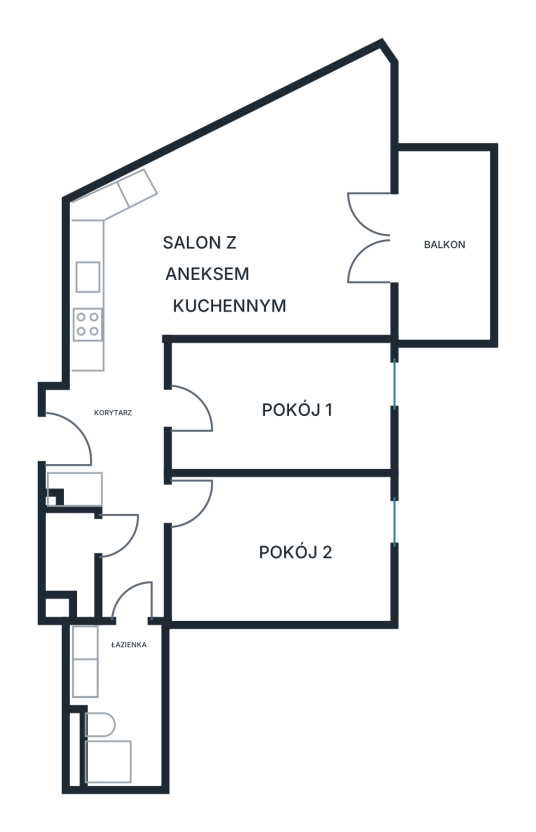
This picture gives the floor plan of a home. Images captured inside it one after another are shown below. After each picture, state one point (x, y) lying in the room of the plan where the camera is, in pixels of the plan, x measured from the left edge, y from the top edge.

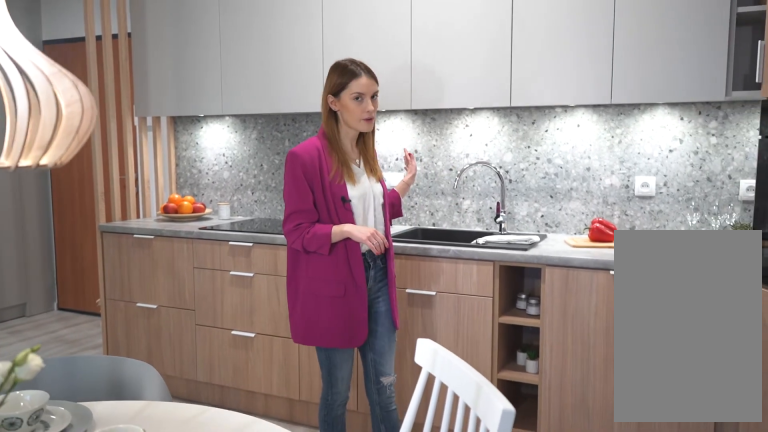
(241, 216)
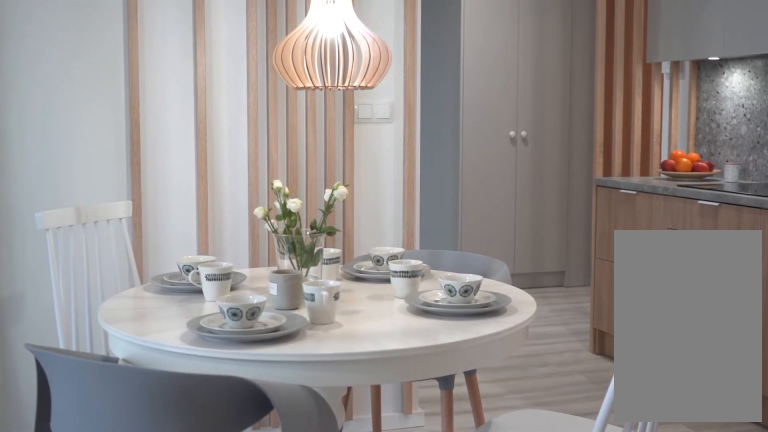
(241, 216)
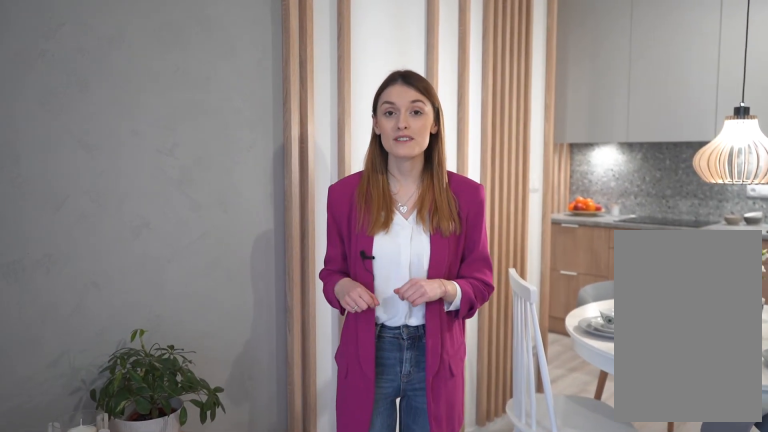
(241, 216)
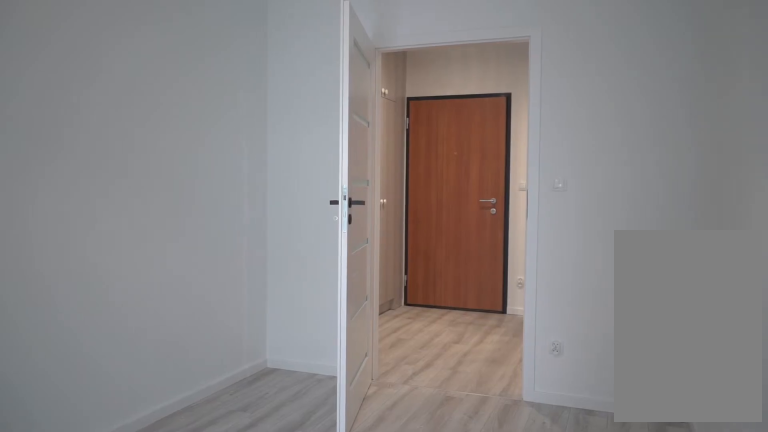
(284, 405)
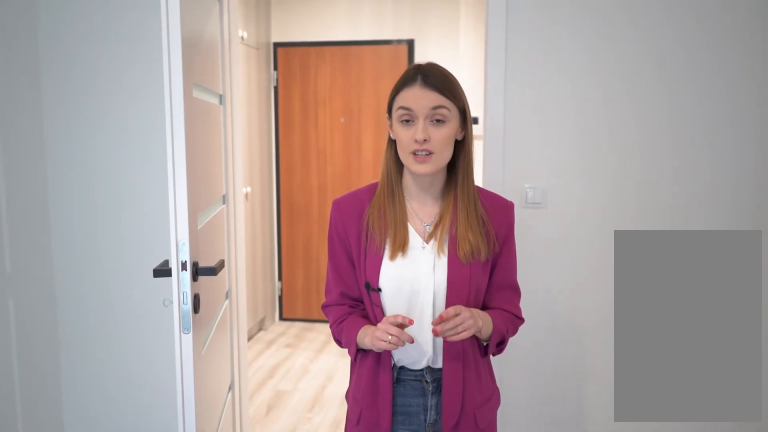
(285, 405)
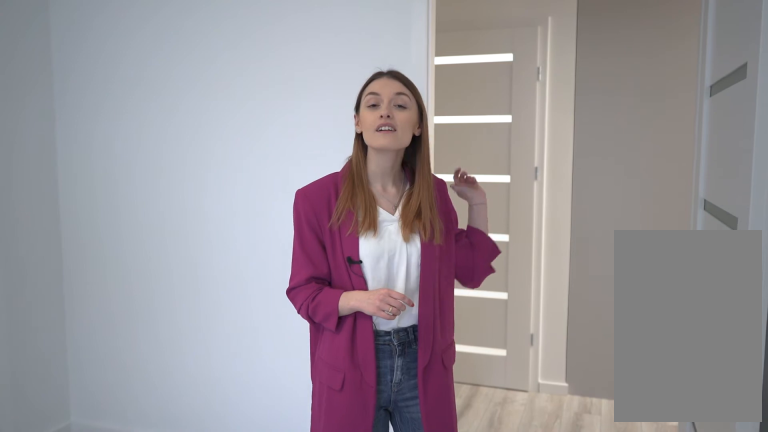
(283, 548)
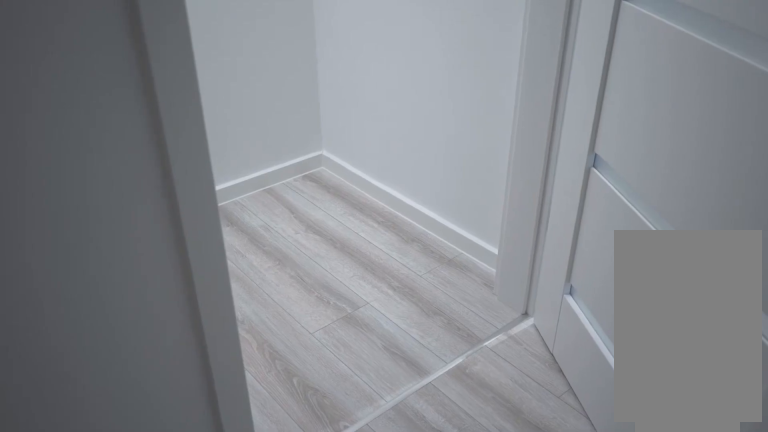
(73, 558)
